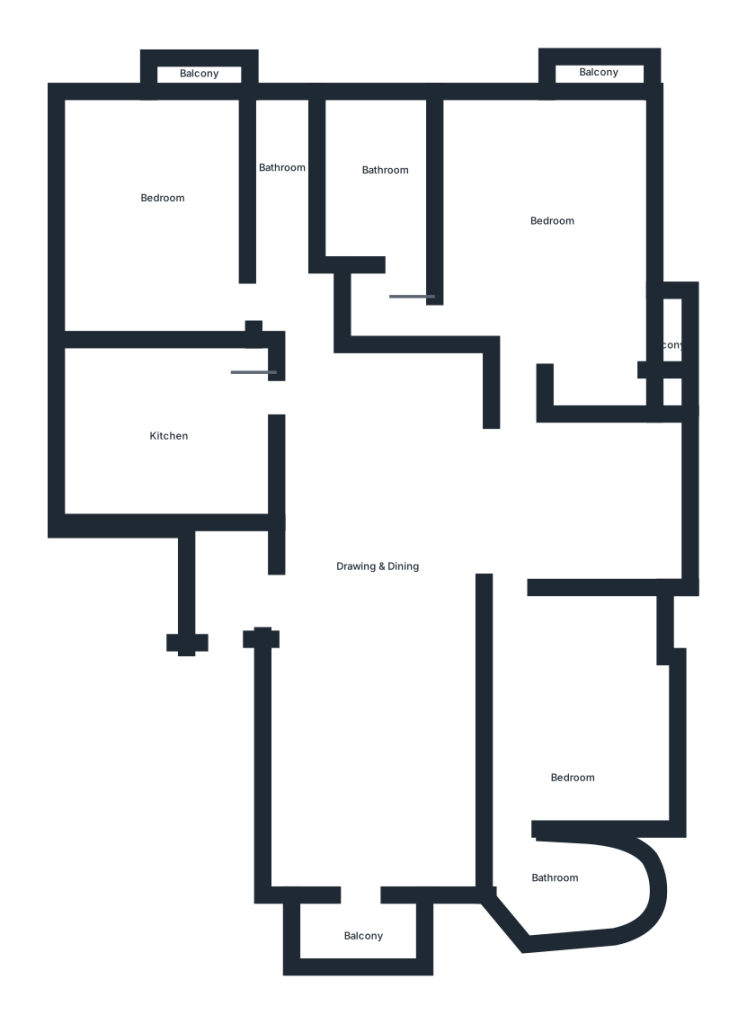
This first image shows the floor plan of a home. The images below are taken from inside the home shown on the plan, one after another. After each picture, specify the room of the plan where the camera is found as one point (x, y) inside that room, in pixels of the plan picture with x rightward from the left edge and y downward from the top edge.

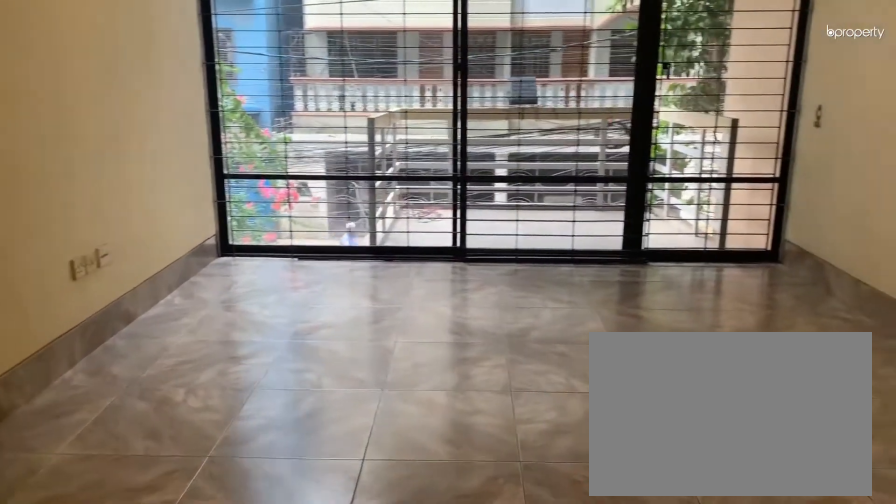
(379, 550)
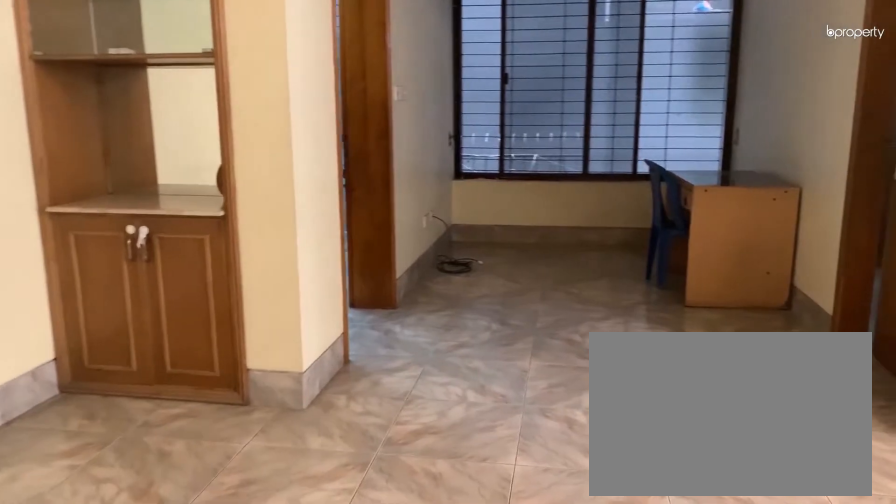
(379, 550)
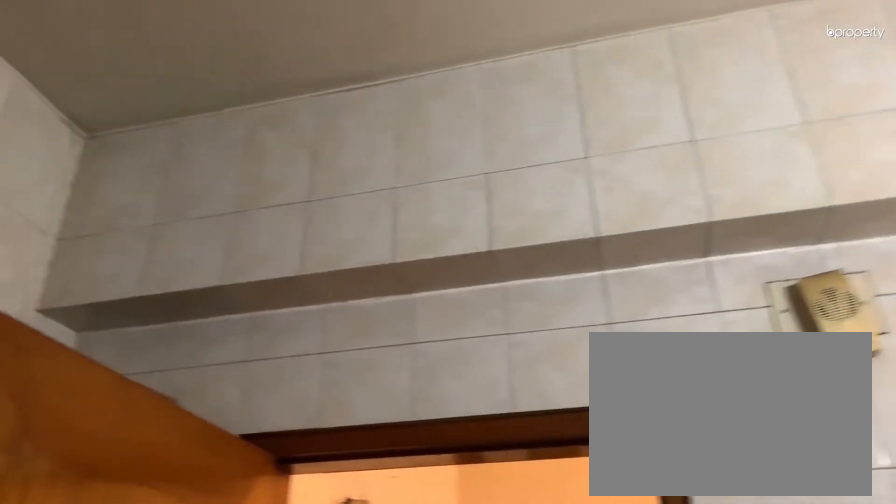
(164, 431)
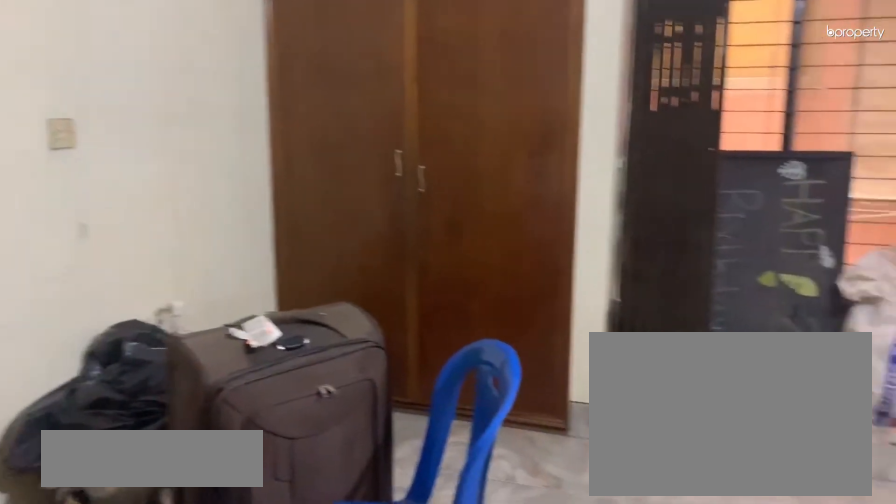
(165, 203)
